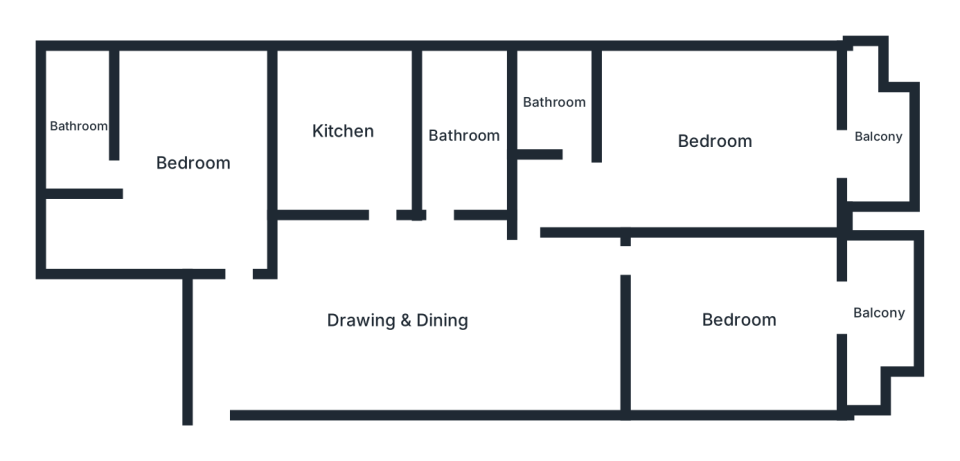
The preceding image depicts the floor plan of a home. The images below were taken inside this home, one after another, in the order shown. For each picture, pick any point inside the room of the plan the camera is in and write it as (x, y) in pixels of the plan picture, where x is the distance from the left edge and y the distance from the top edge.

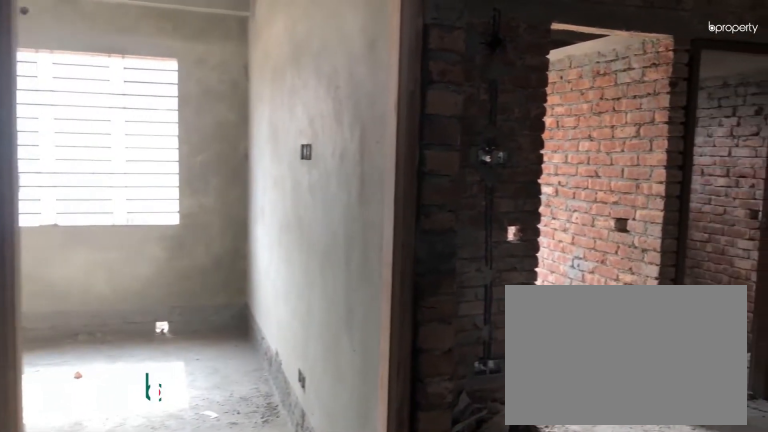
(396, 321)
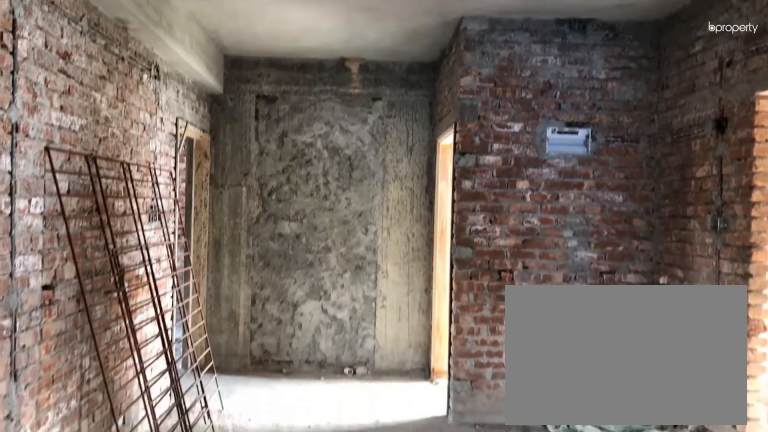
(396, 321)
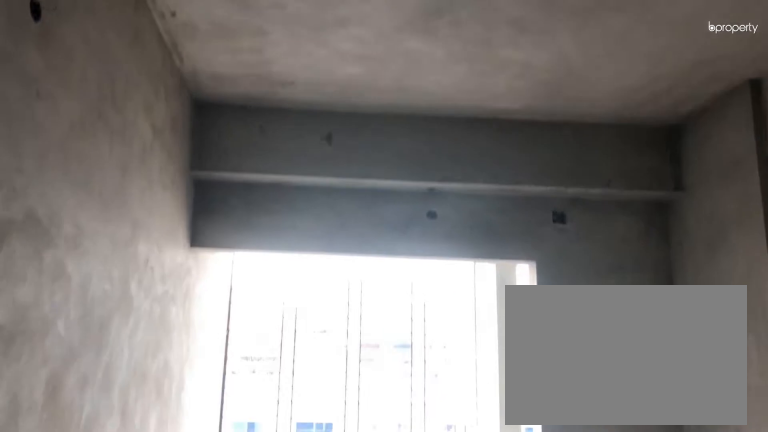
(738, 320)
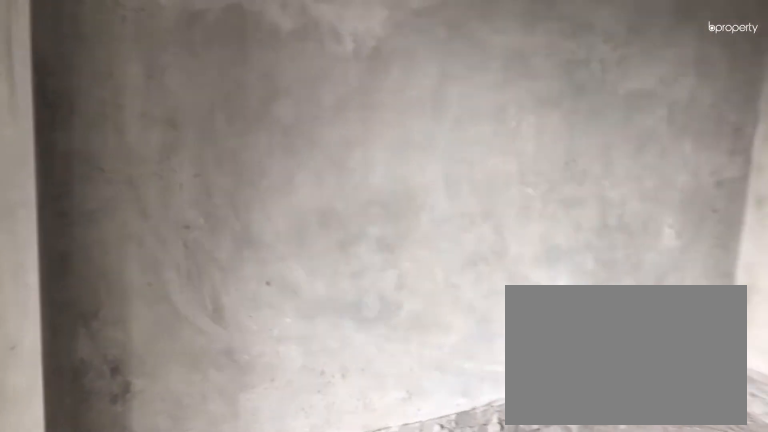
(739, 320)
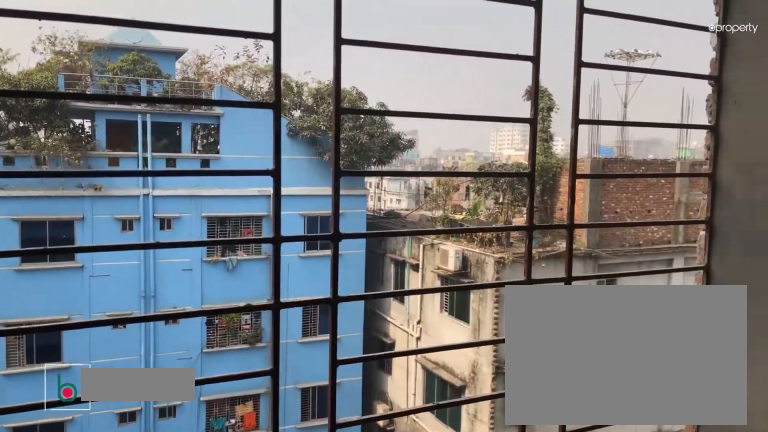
(878, 310)
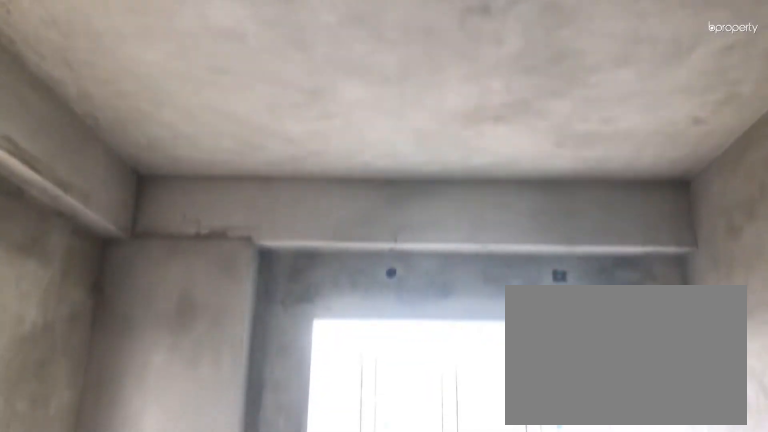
(714, 139)
